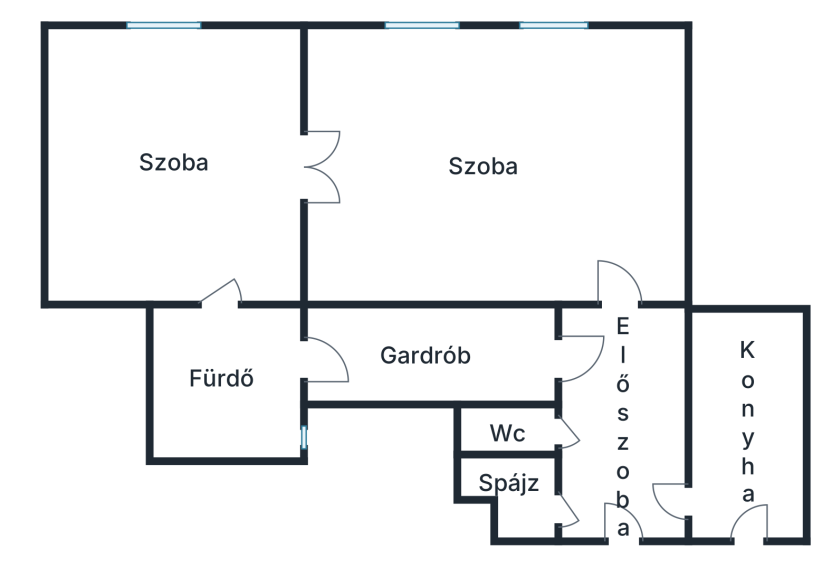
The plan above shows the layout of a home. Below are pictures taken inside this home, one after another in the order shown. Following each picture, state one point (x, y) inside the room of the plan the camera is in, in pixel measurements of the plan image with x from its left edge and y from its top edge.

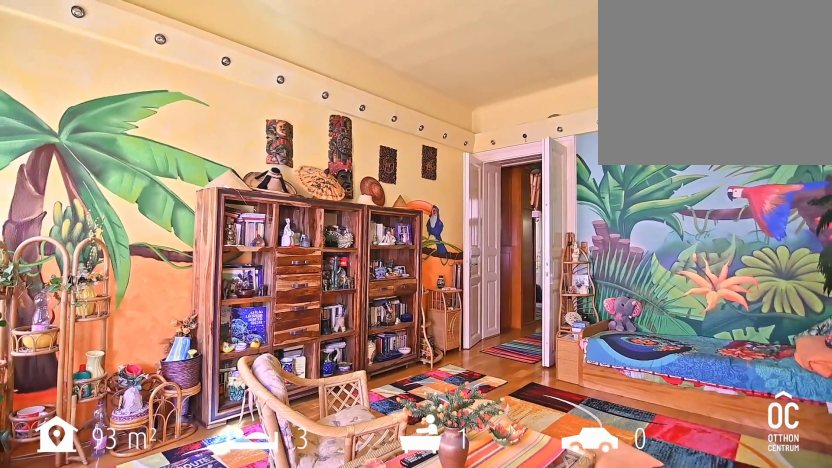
(491, 169)
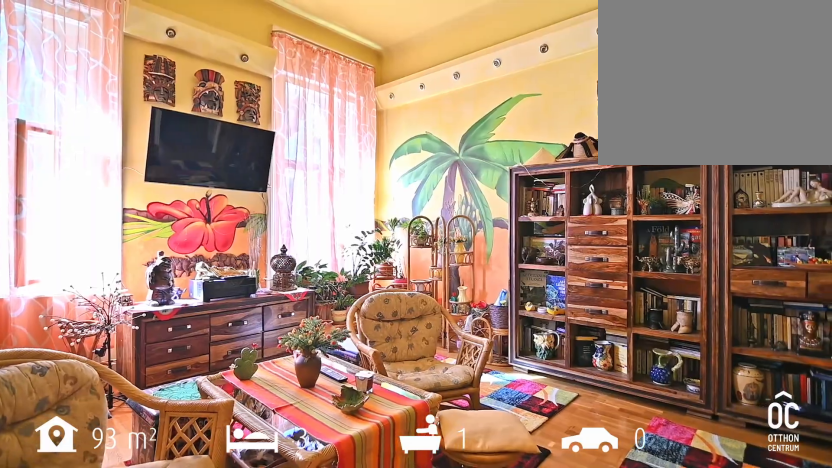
(491, 169)
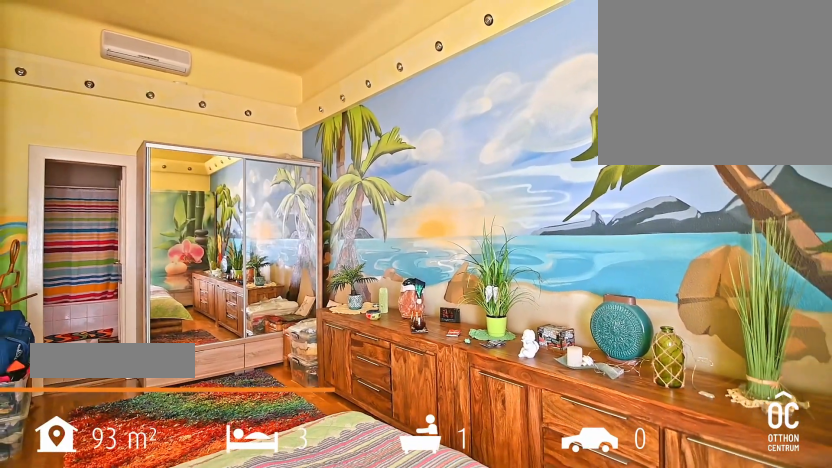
(175, 171)
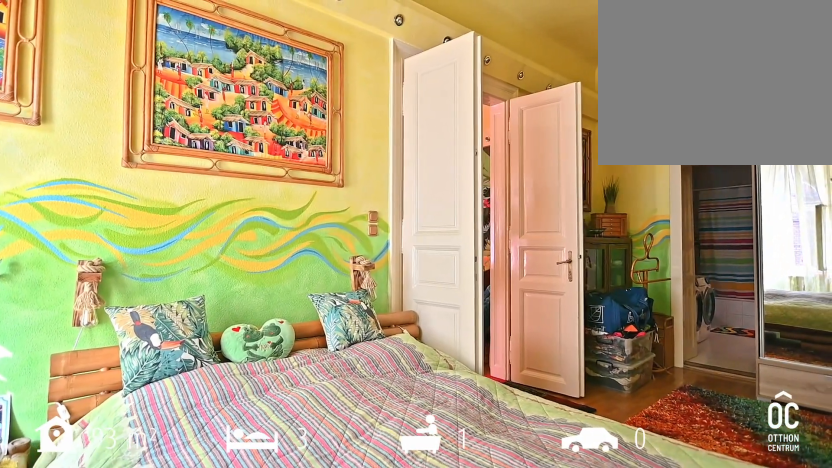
(175, 171)
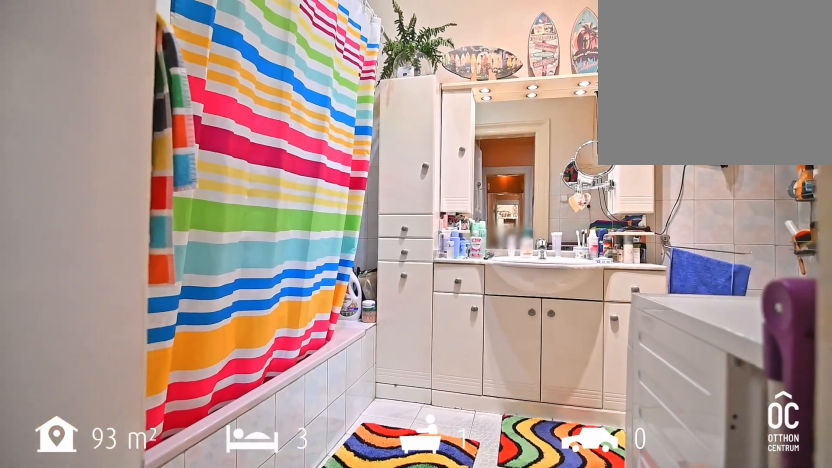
(223, 386)
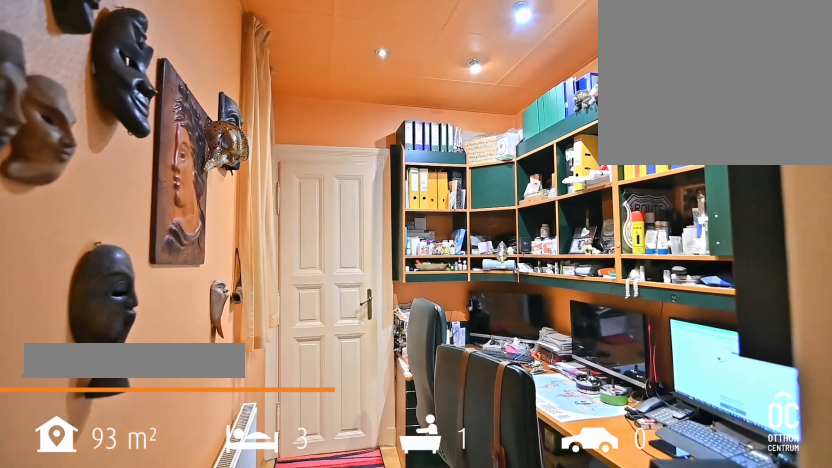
(429, 353)
